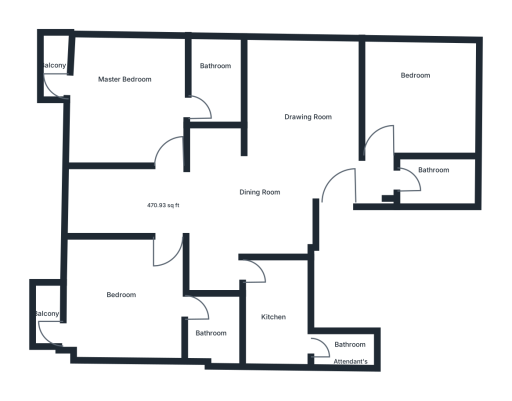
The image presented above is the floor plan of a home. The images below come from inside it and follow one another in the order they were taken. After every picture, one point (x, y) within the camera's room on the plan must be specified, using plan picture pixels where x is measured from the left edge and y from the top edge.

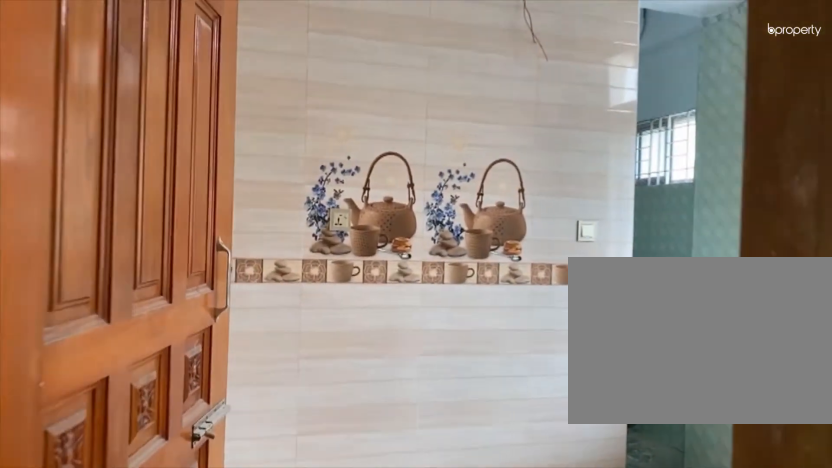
(275, 318)
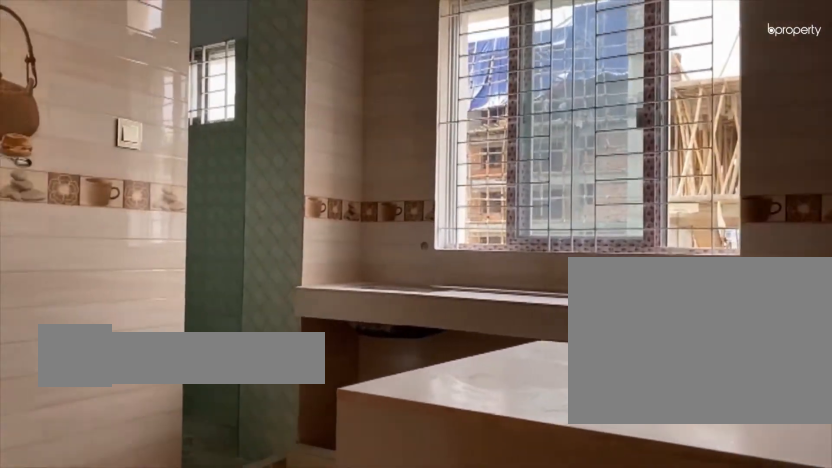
(275, 318)
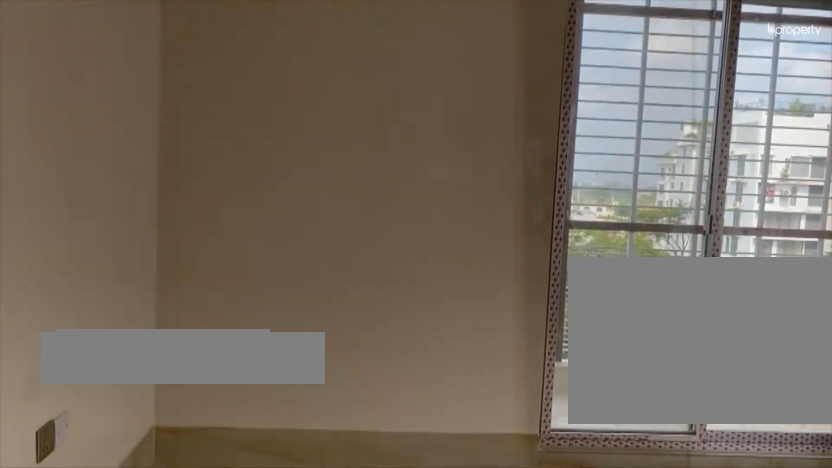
(126, 101)
